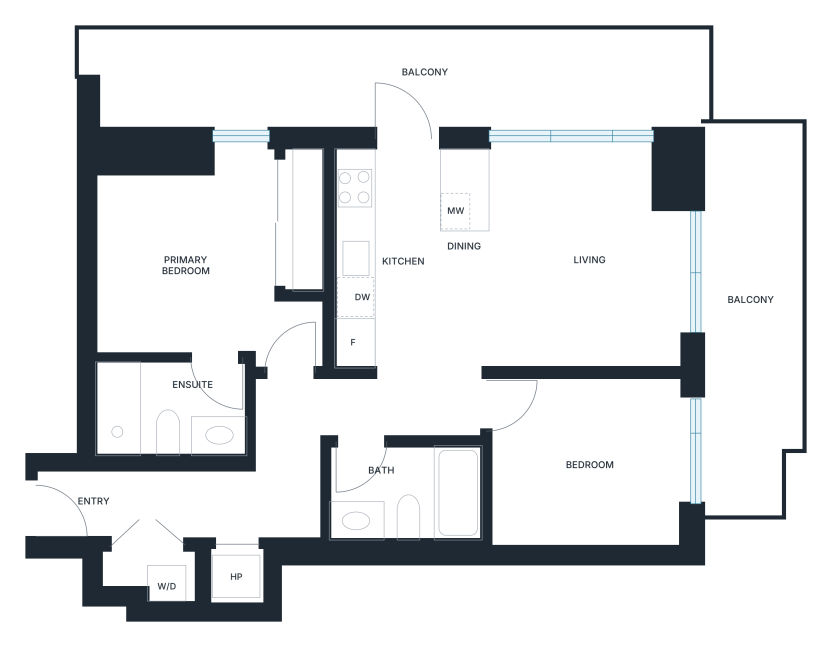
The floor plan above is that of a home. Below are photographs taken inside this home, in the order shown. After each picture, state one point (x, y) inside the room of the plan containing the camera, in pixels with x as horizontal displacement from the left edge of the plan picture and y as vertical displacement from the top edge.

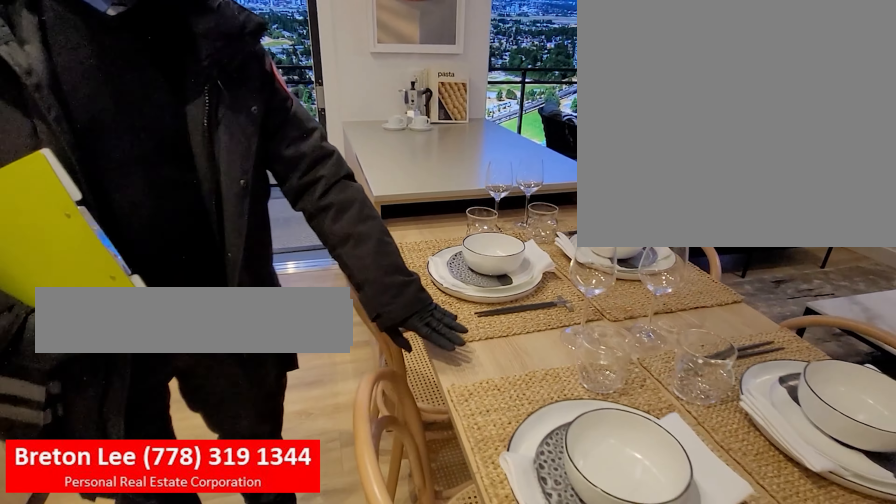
(465, 285)
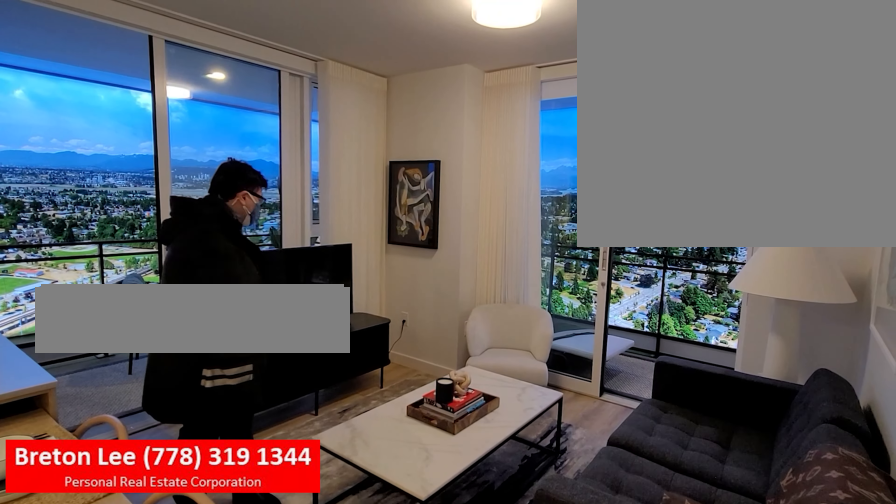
(596, 220)
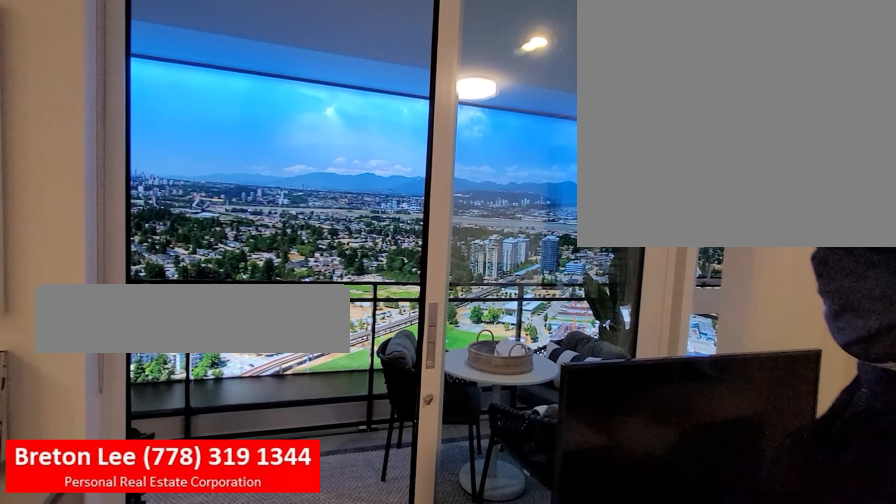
(596, 220)
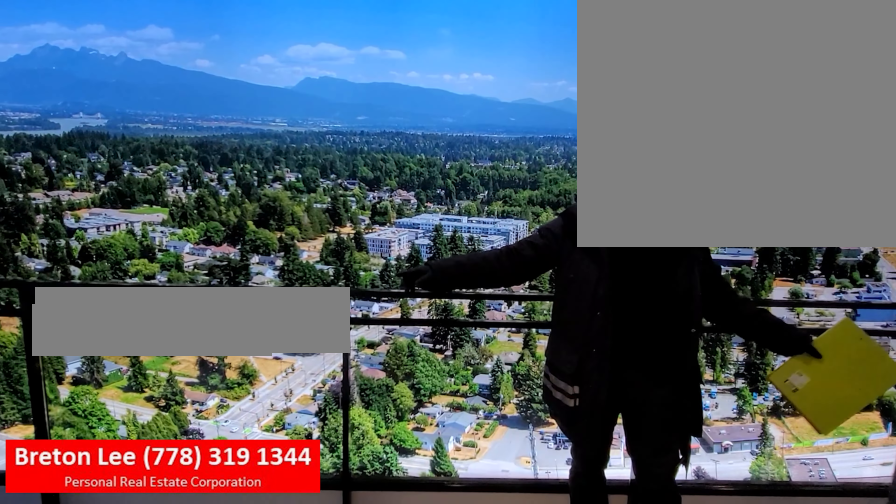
(754, 350)
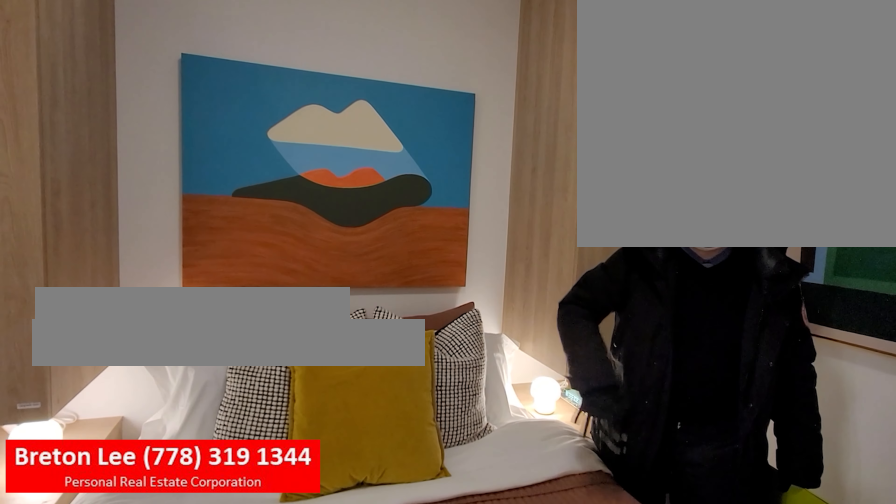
(180, 216)
